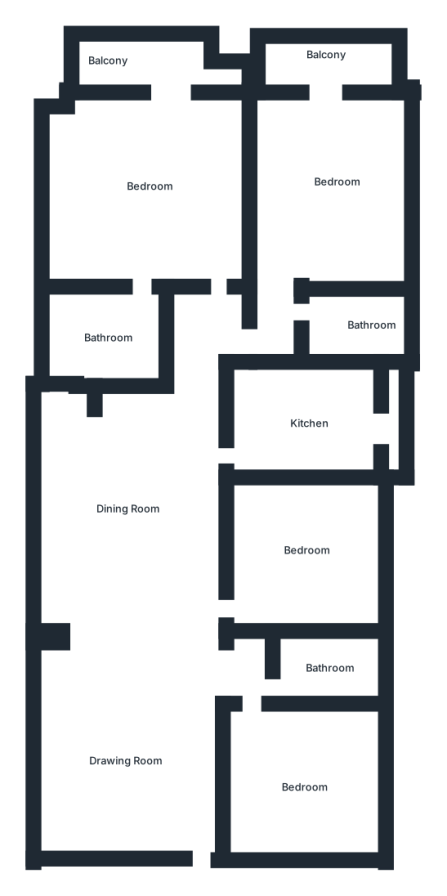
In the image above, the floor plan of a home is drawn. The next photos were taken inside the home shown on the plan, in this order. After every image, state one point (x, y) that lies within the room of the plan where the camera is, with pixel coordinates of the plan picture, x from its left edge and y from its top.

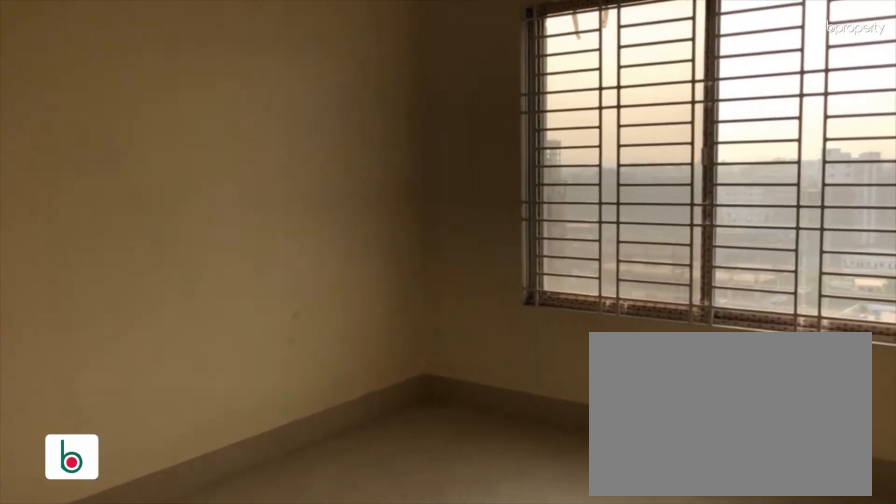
(305, 550)
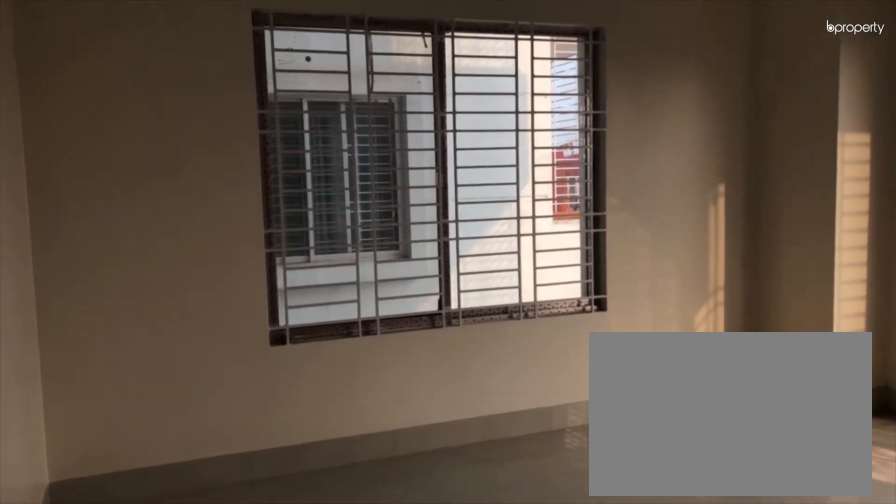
(192, 230)
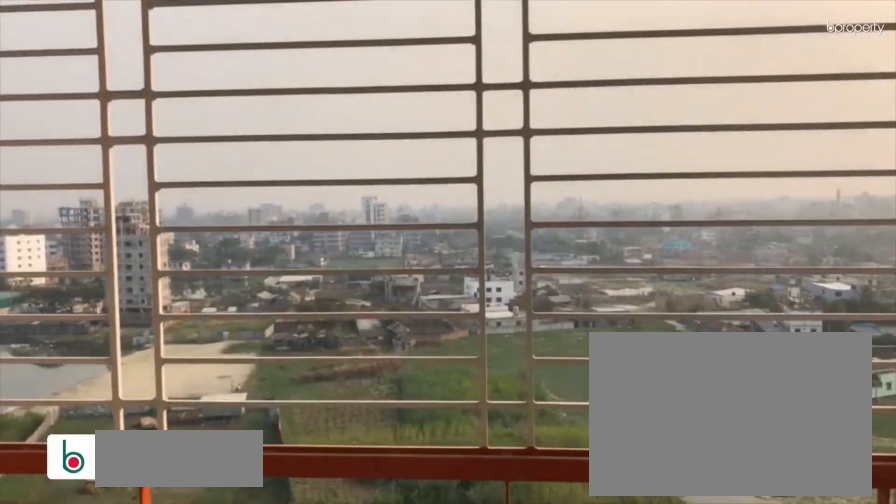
(139, 59)
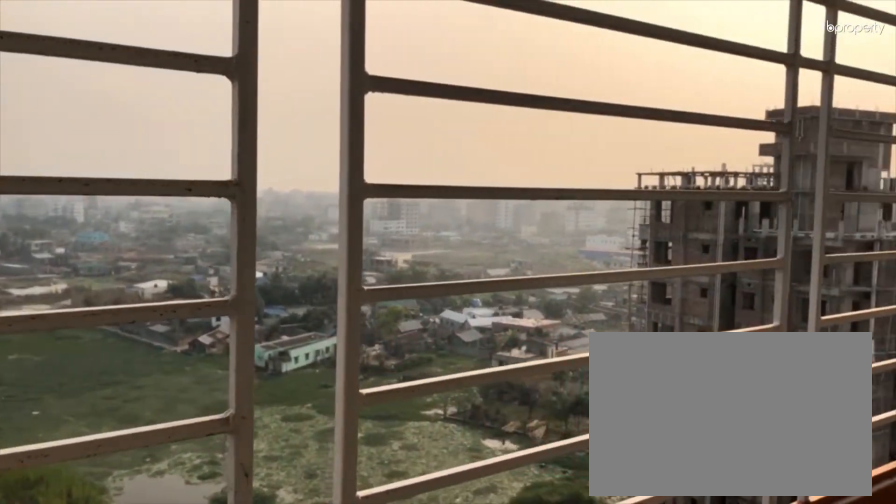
(139, 59)
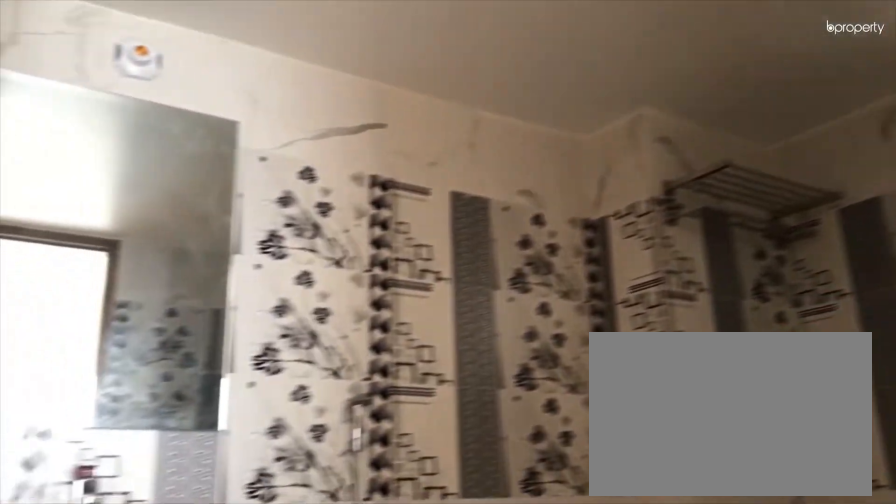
(105, 337)
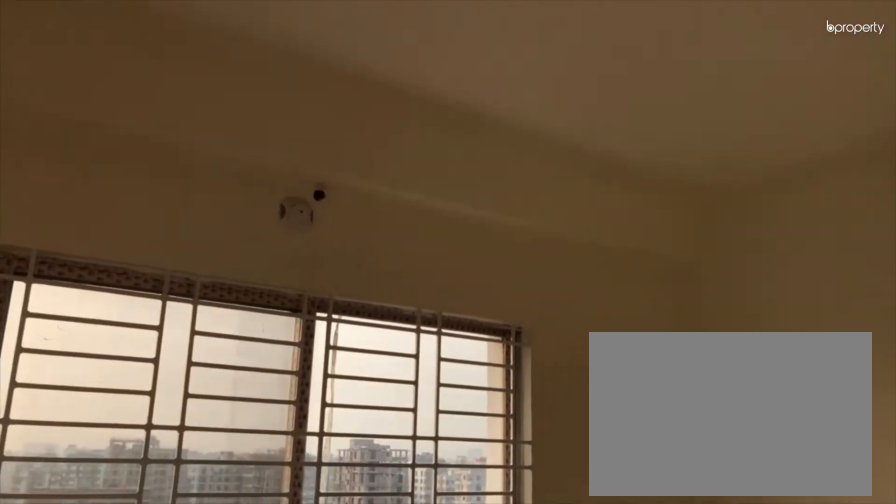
(333, 179)
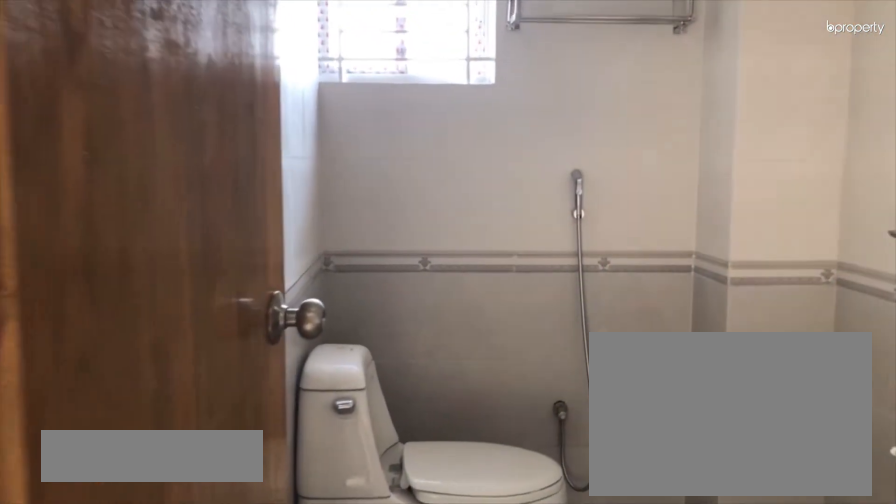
(352, 328)
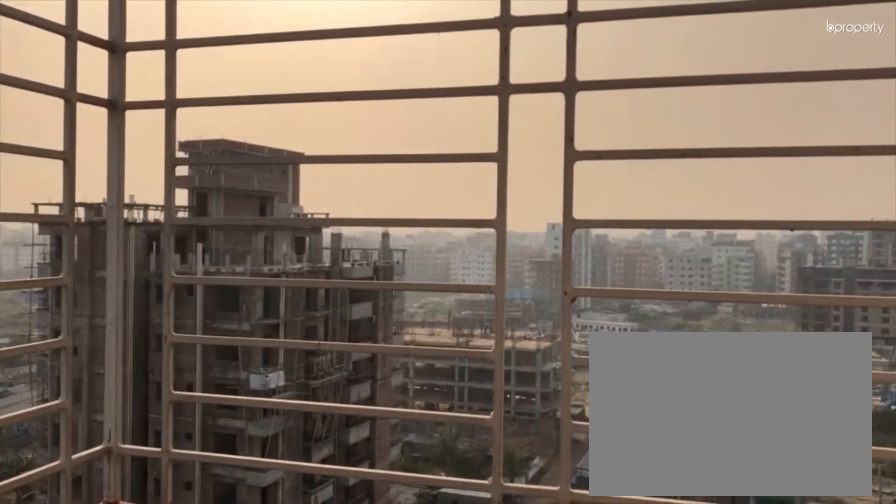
(322, 61)
